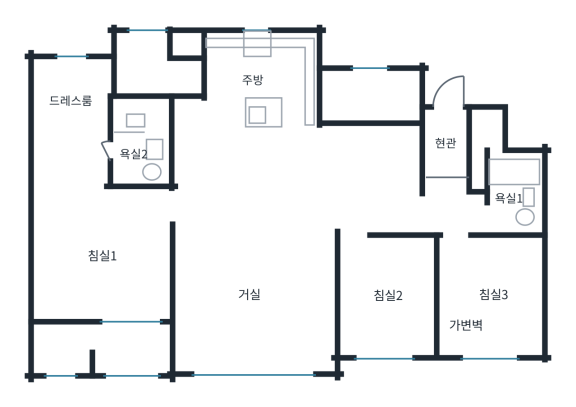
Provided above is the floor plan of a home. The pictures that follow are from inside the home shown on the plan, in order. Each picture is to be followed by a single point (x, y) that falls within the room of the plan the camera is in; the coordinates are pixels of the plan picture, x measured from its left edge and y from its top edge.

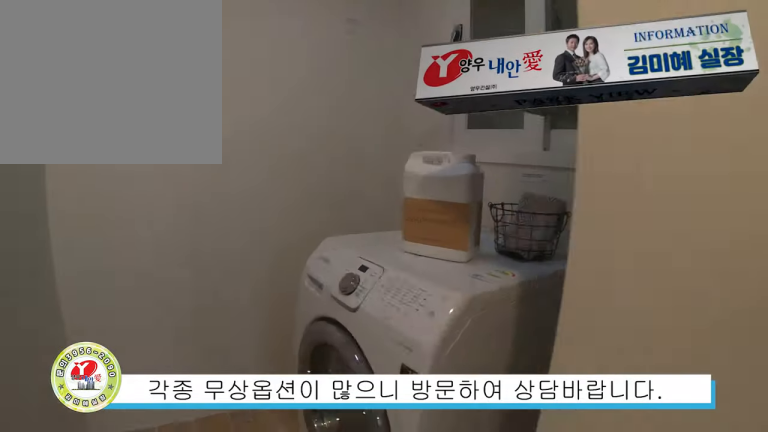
(170, 69)
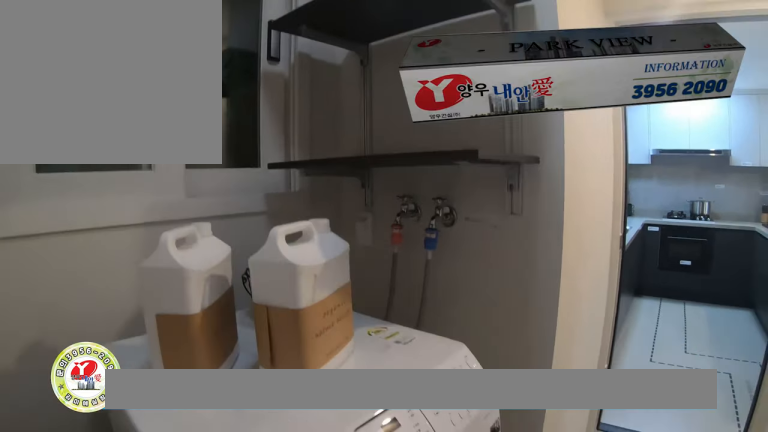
(170, 72)
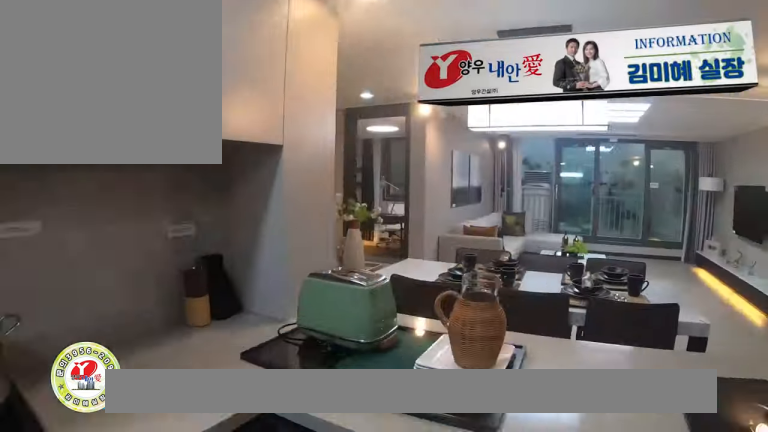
(223, 151)
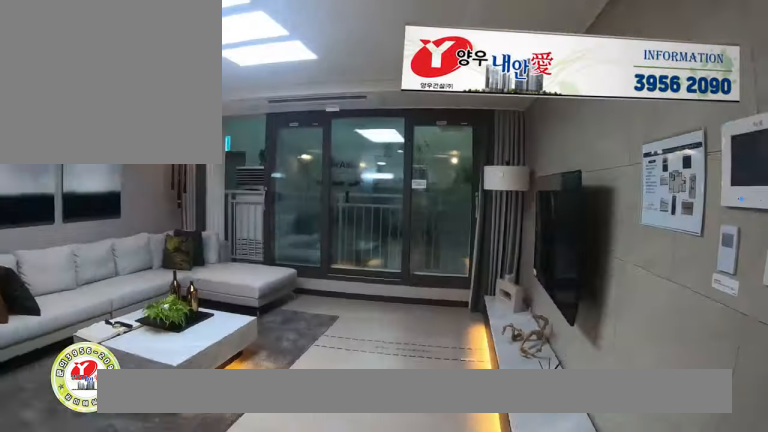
(226, 166)
